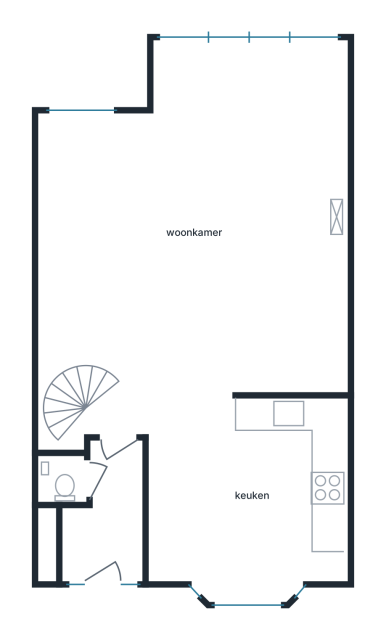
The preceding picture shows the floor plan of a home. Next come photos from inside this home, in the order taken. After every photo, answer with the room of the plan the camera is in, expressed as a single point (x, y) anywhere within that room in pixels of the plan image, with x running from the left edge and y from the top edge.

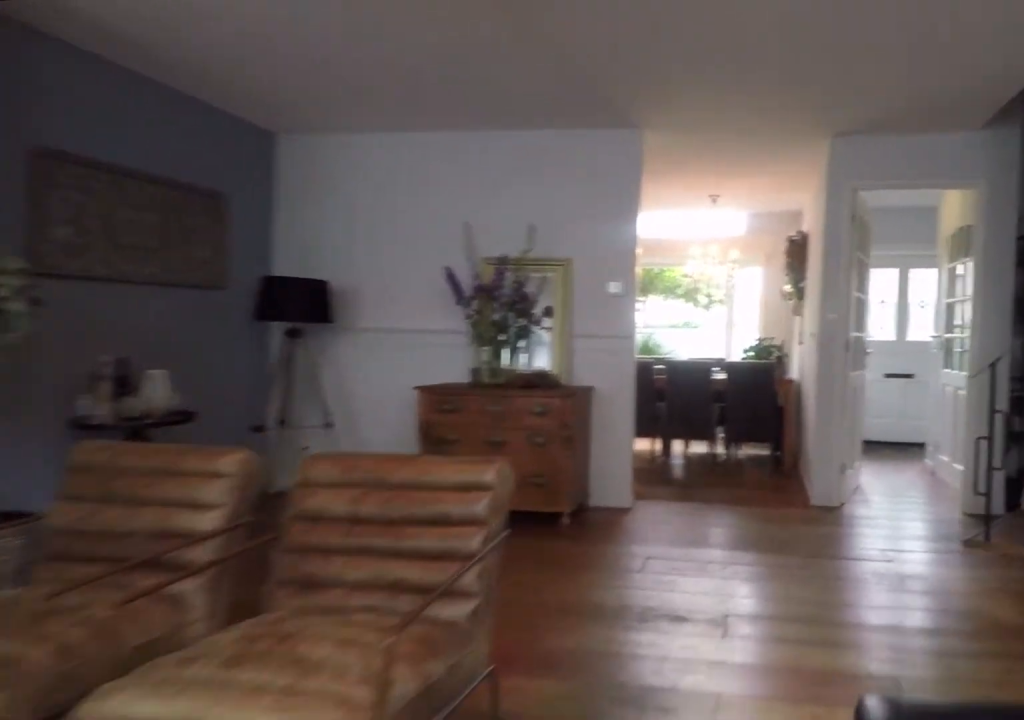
(199, 235)
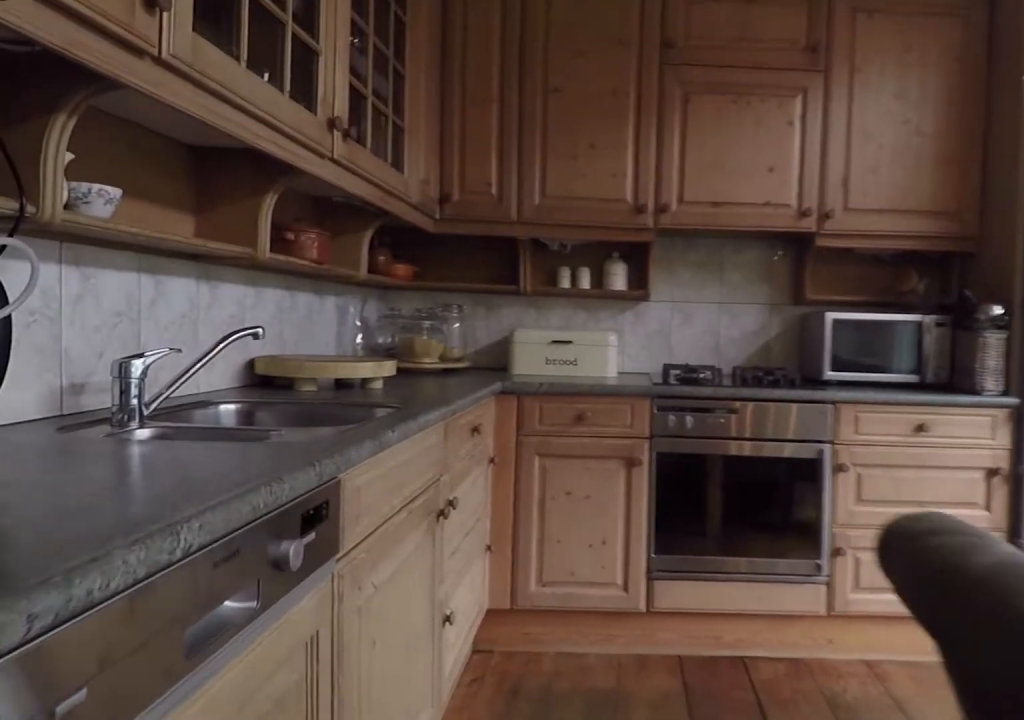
(278, 535)
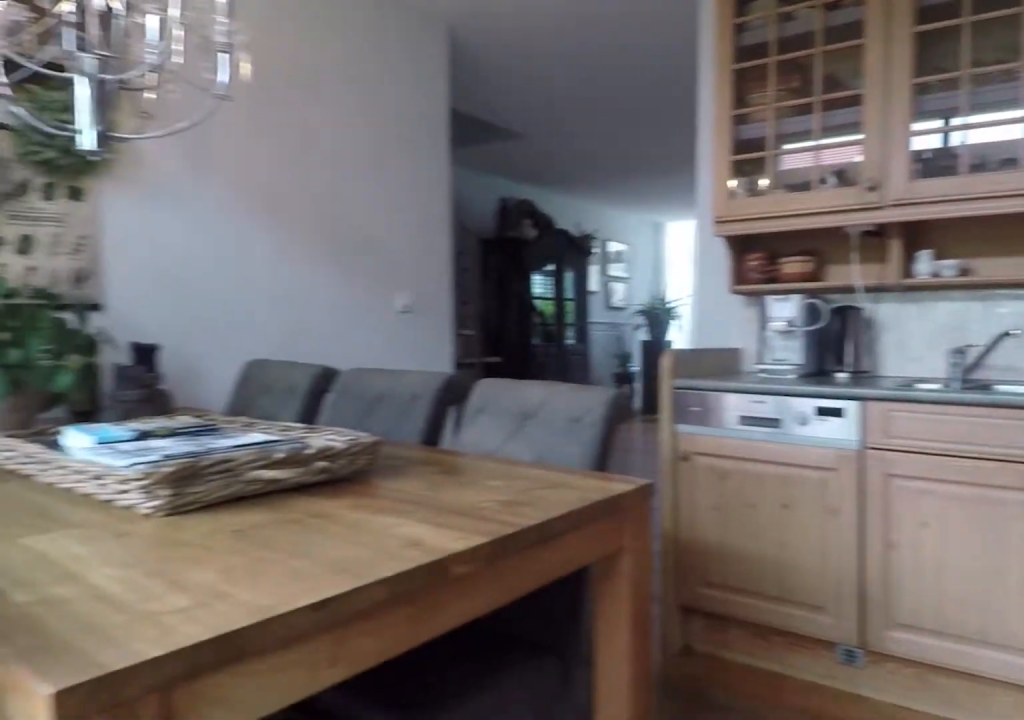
(278, 535)
